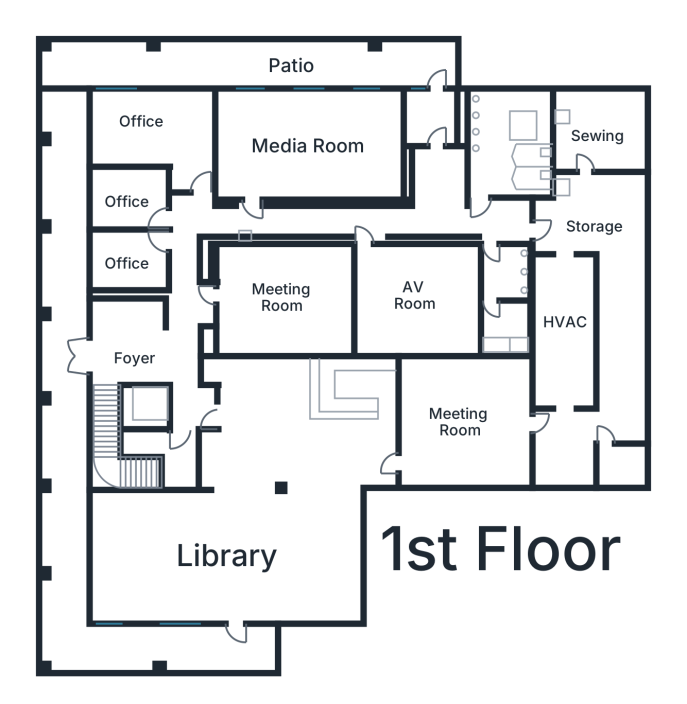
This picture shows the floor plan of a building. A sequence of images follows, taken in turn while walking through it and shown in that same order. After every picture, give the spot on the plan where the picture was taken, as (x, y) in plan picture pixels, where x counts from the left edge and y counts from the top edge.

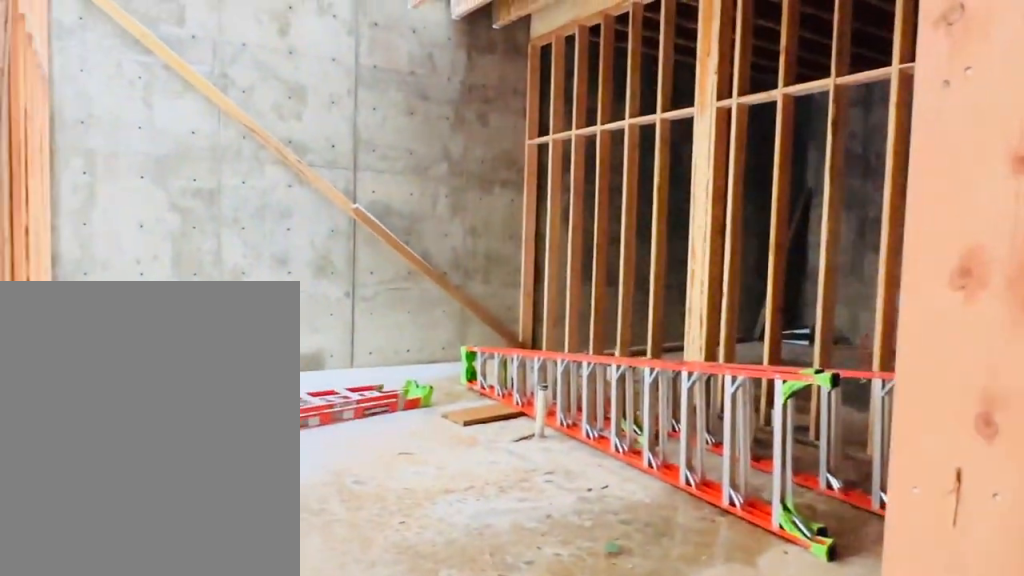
(479, 200)
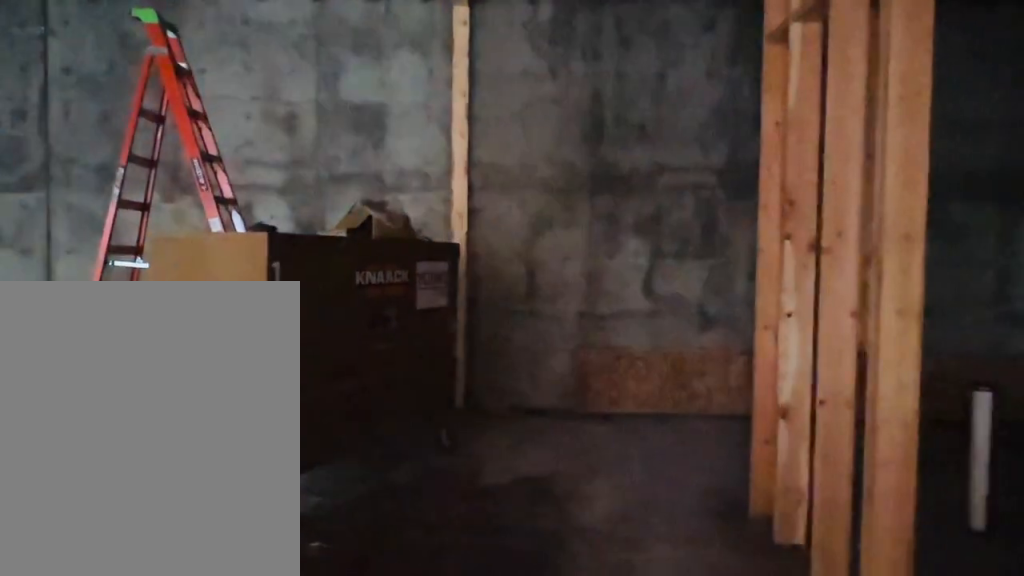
(529, 202)
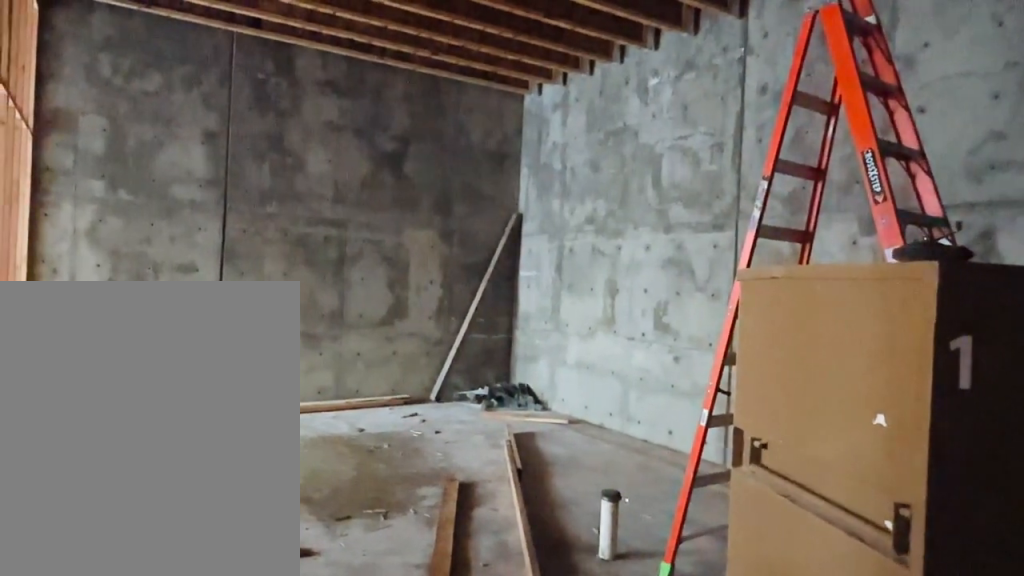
(590, 201)
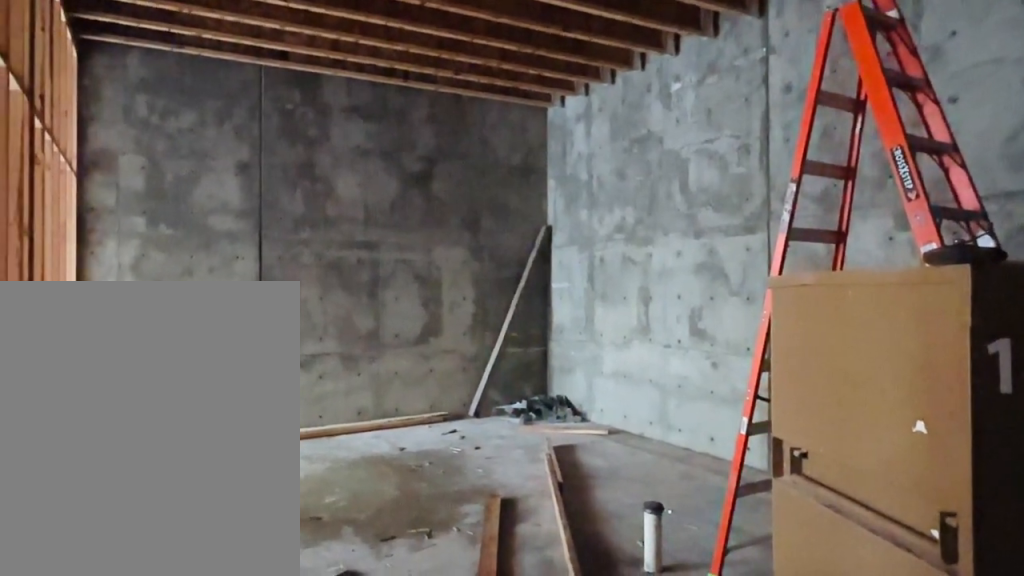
(590, 201)
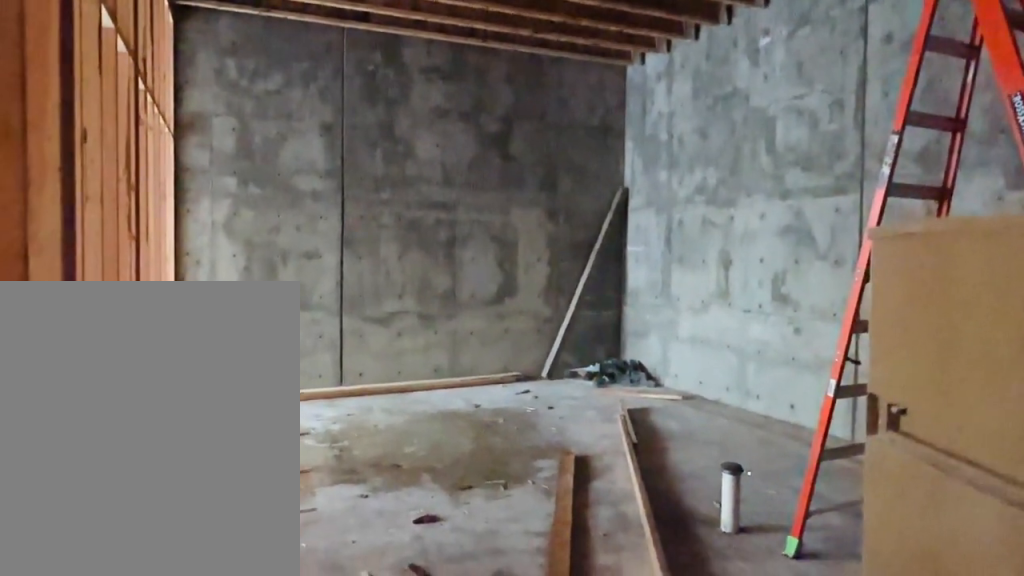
(590, 202)
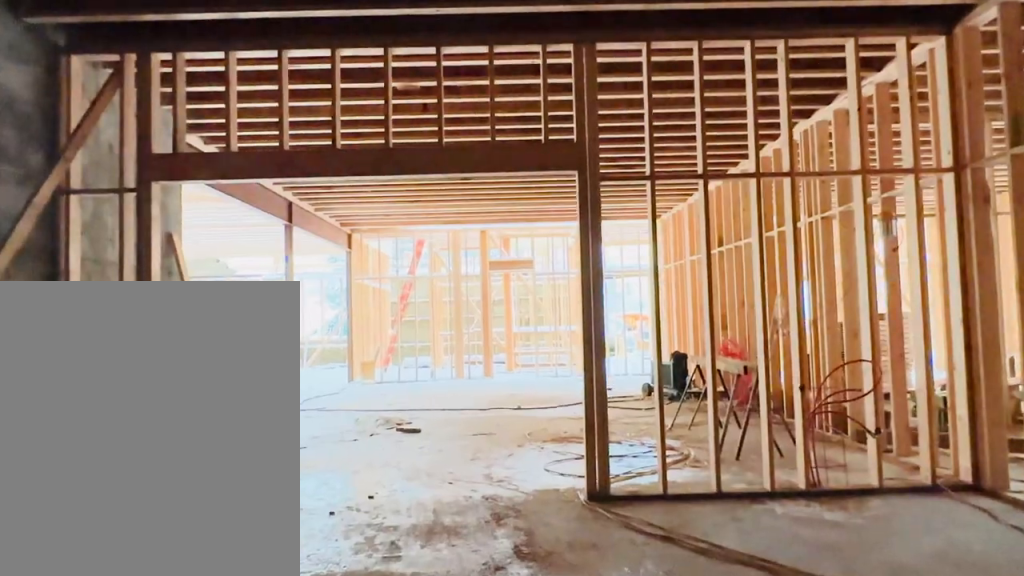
(488, 425)
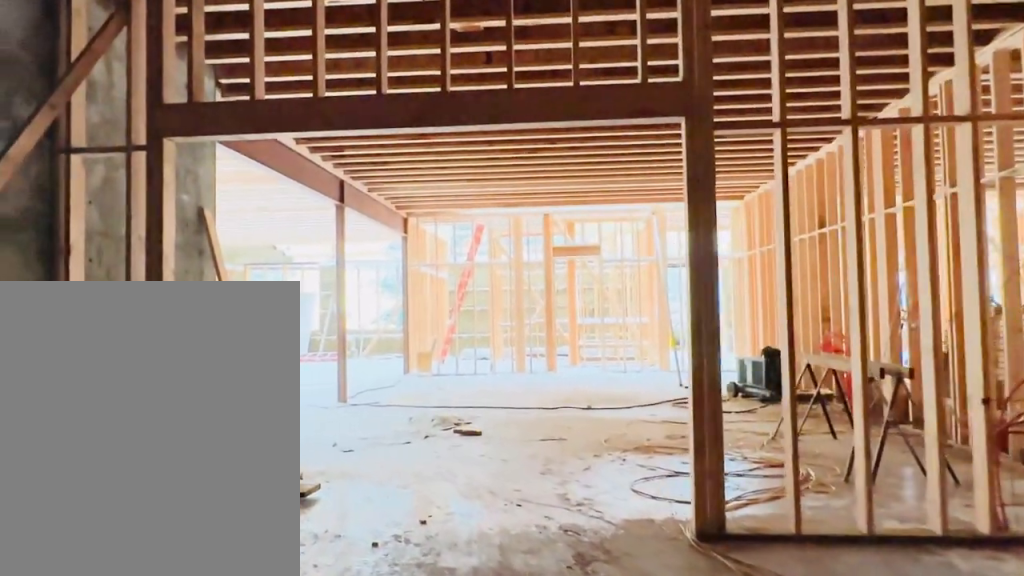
(465, 427)
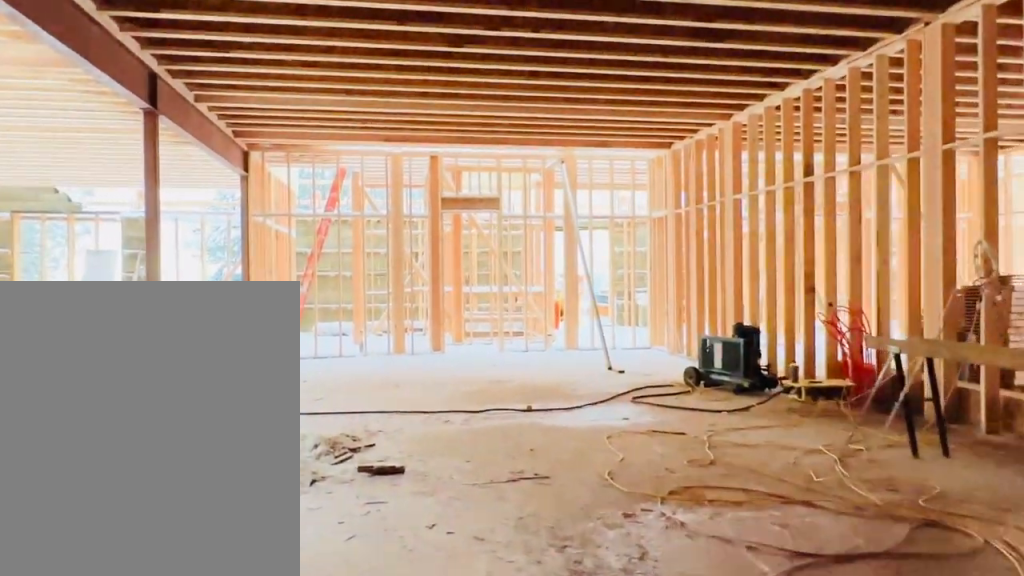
(405, 426)
